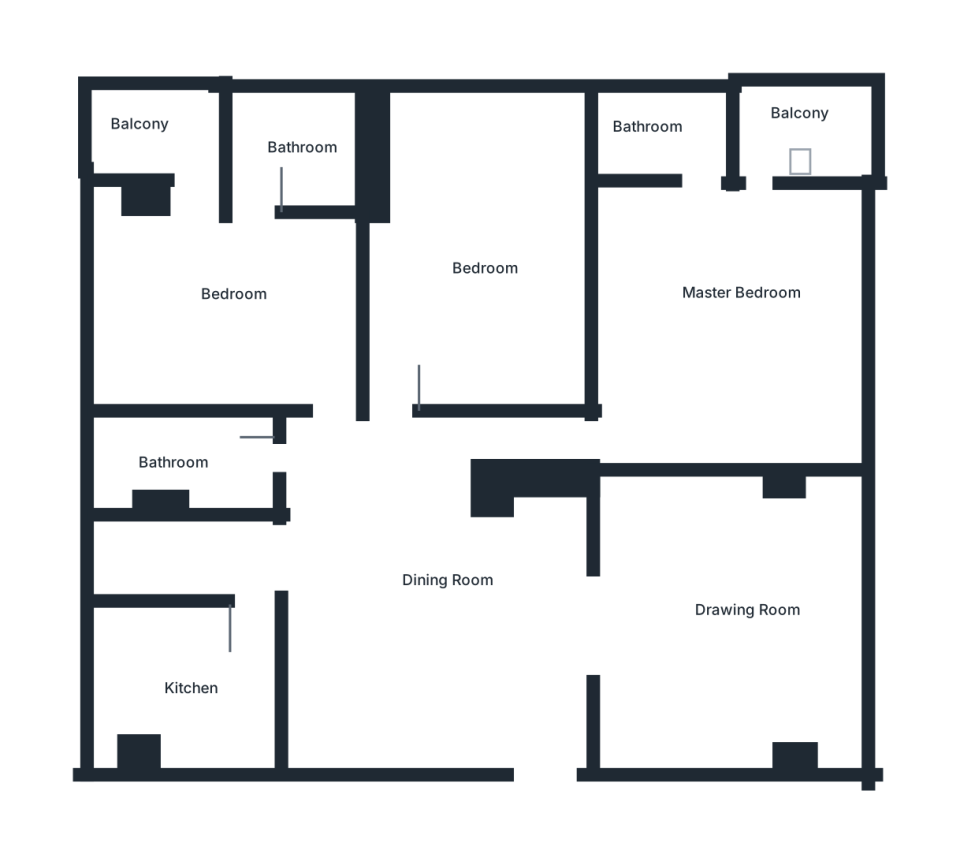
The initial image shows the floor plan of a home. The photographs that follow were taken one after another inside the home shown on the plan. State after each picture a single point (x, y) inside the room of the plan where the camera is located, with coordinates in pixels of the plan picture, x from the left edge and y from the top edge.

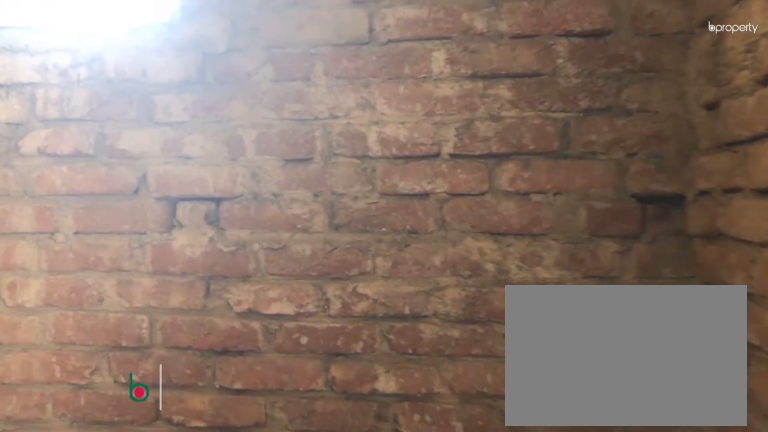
(666, 132)
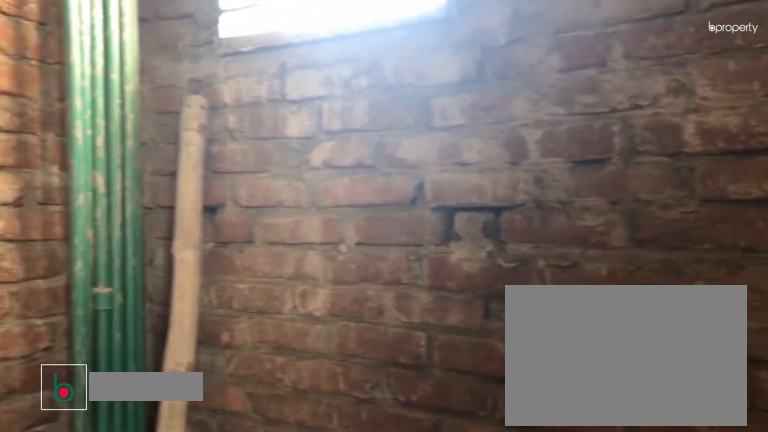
(666, 132)
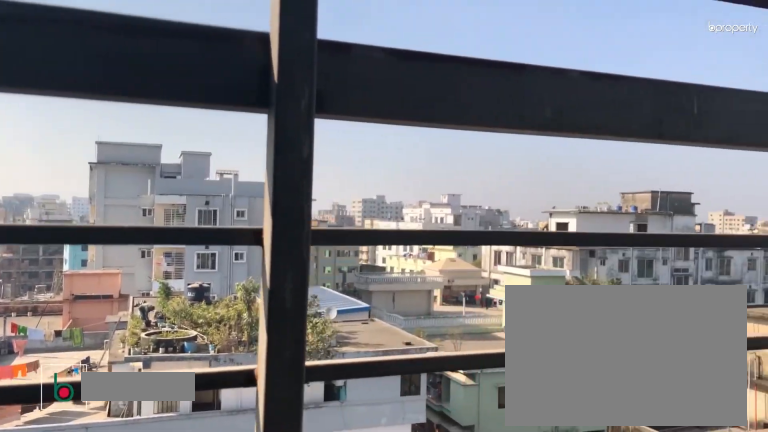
(801, 129)
